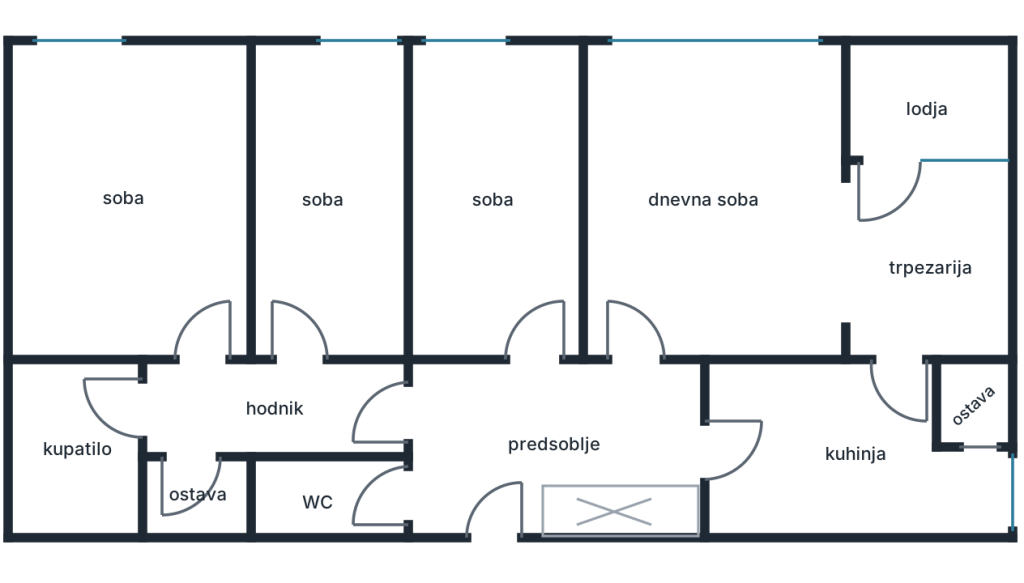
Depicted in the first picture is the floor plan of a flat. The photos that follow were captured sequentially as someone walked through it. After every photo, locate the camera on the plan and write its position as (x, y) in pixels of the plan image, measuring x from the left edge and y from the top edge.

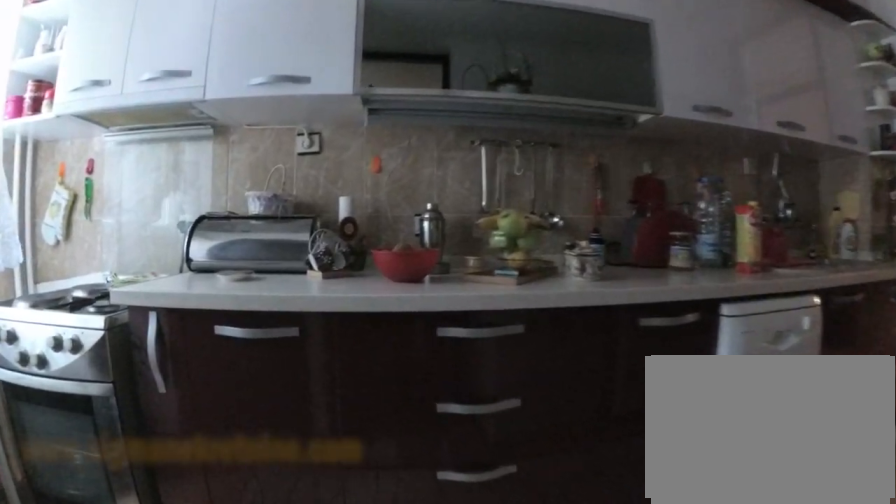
(884, 404)
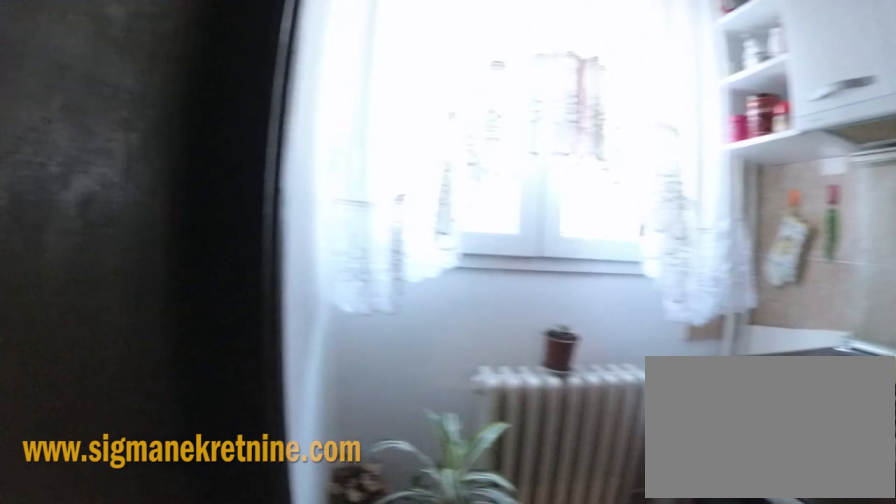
(862, 434)
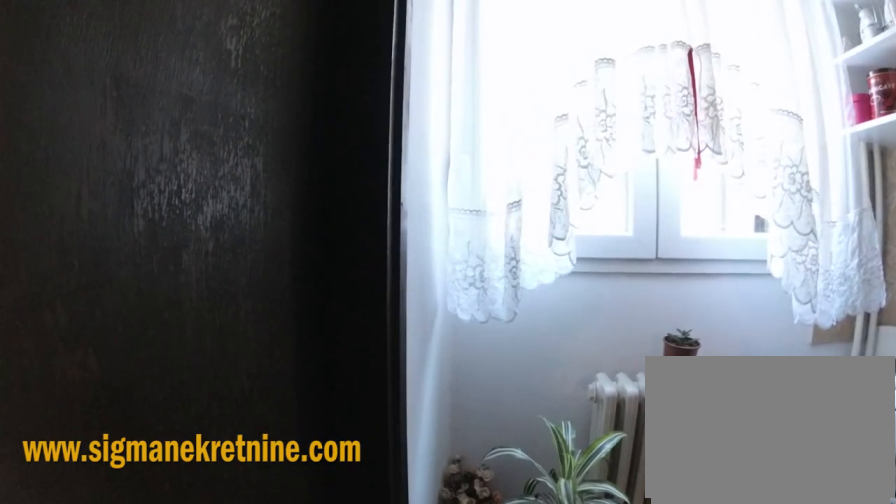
(860, 444)
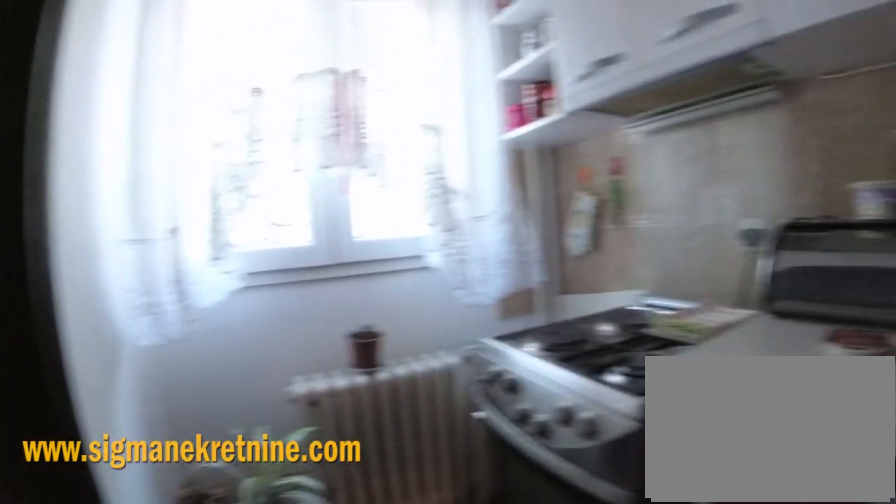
(867, 429)
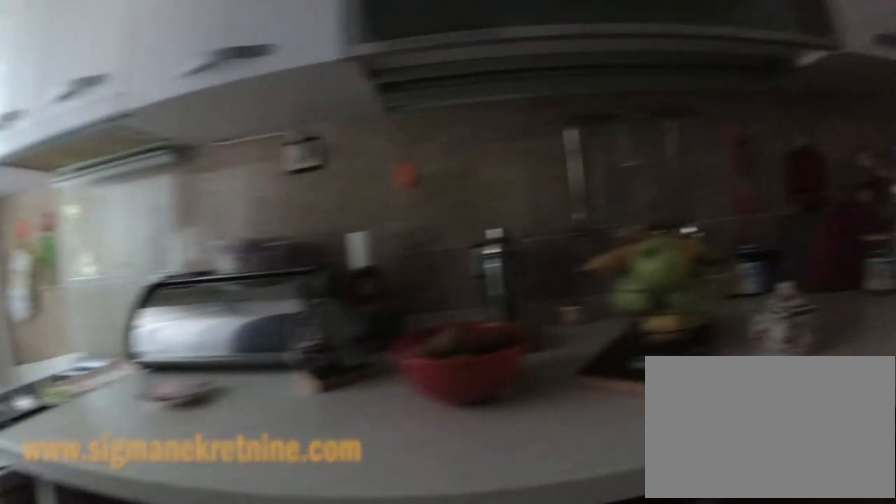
(881, 422)
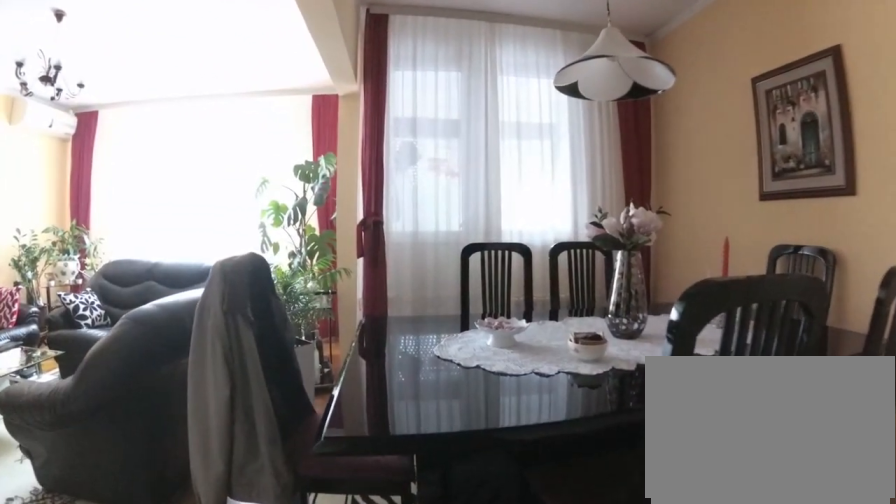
(886, 404)
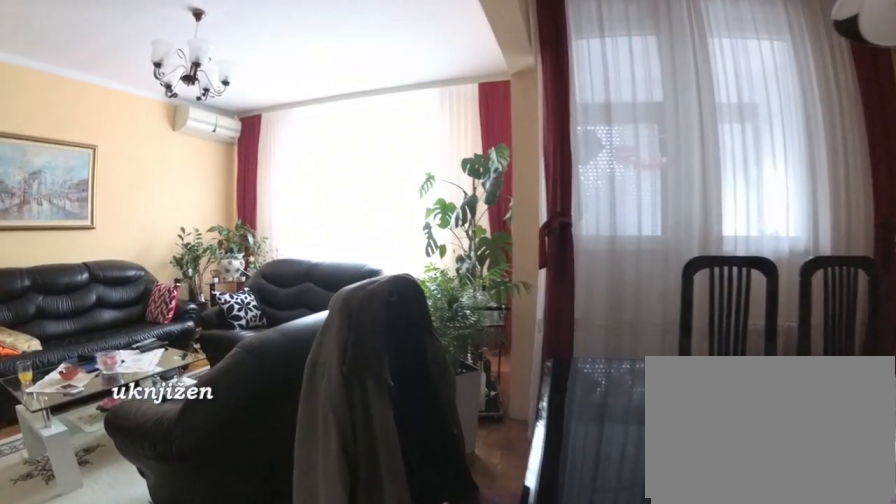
(893, 343)
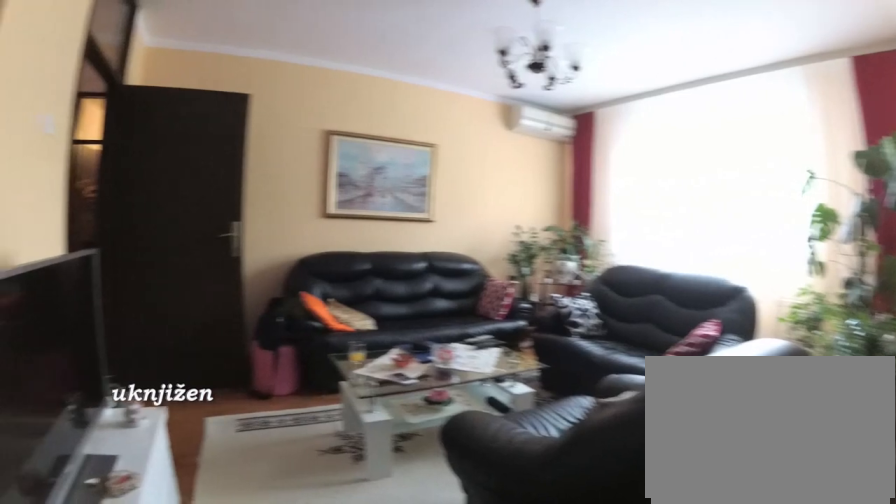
(873, 333)
